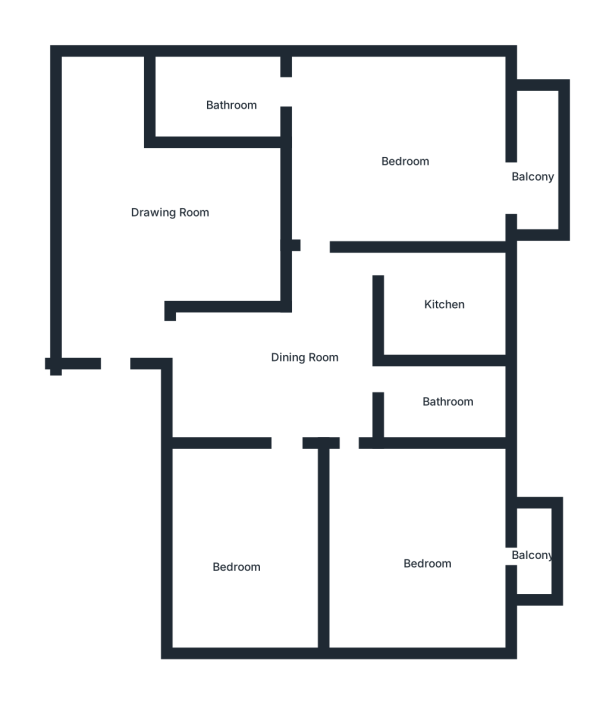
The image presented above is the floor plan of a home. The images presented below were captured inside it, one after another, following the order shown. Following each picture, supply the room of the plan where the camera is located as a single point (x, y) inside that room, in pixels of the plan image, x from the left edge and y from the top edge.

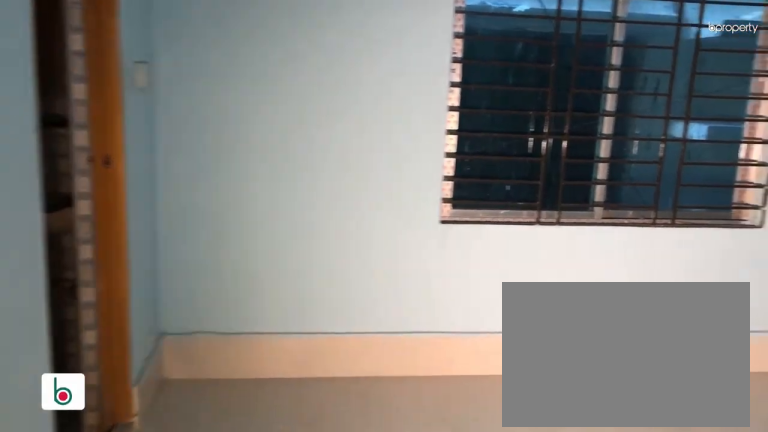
(327, 210)
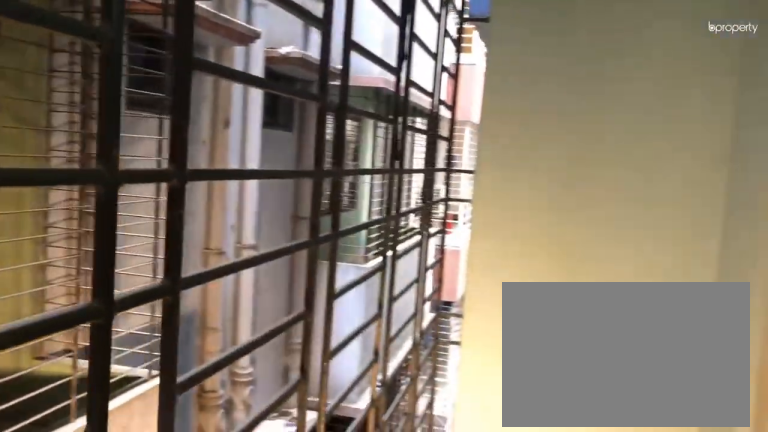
(545, 141)
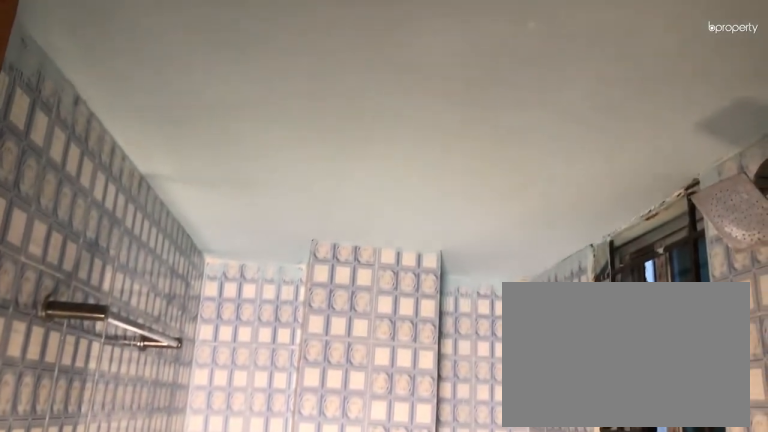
(222, 105)
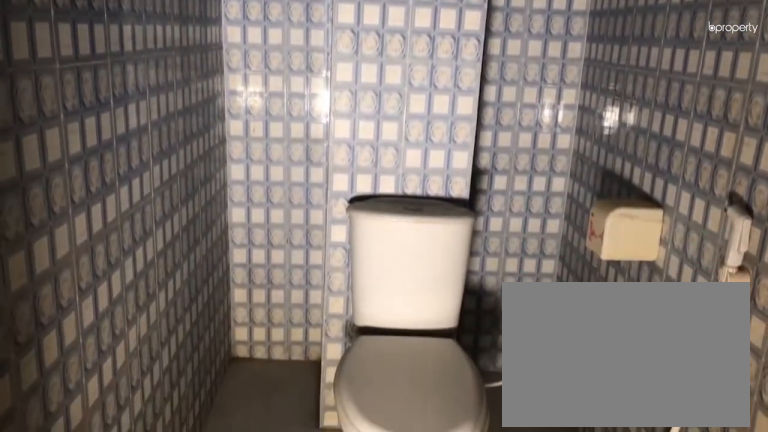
(222, 105)
